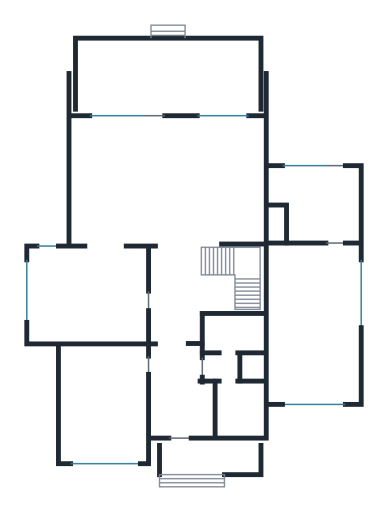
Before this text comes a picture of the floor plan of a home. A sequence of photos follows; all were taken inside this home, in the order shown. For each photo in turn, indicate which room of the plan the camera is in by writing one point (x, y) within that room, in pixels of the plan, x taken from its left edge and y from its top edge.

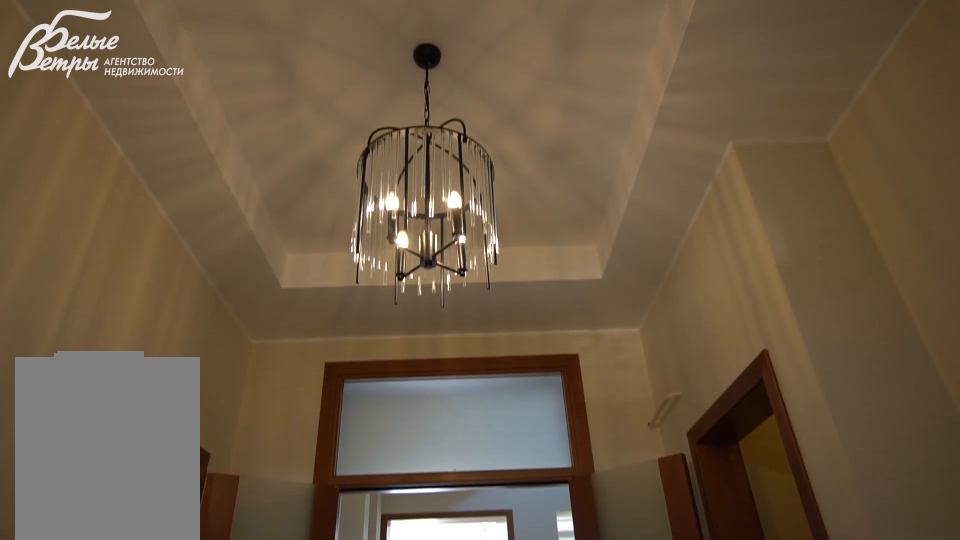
(178, 389)
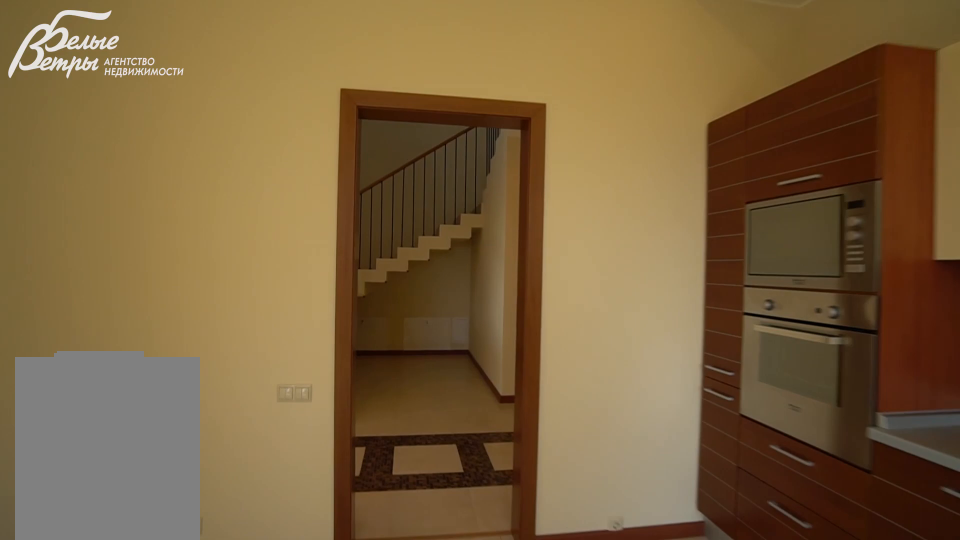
(90, 294)
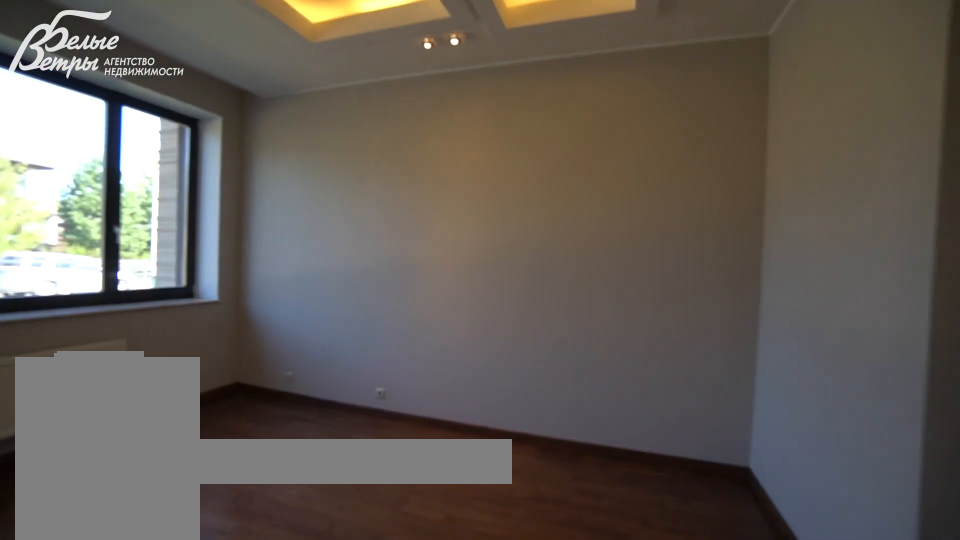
(102, 402)
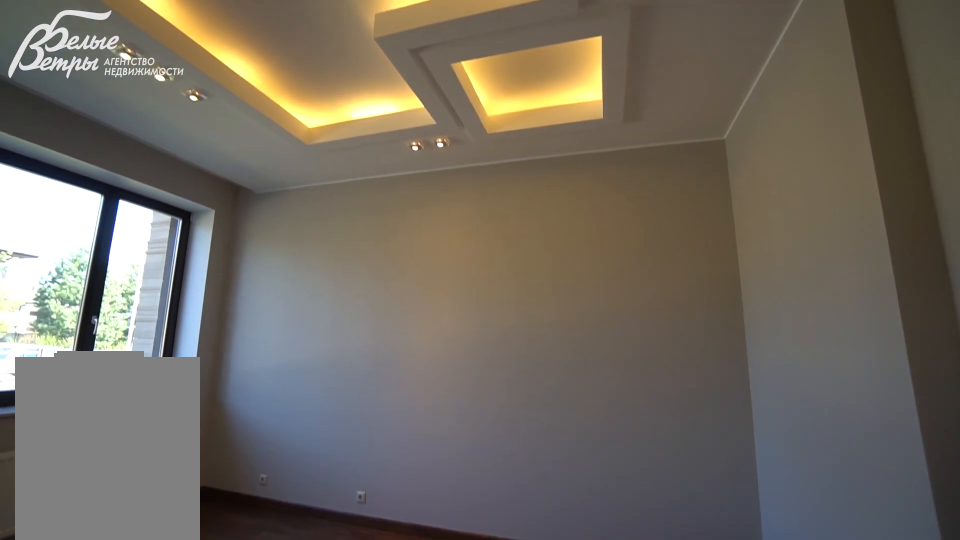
(102, 402)
